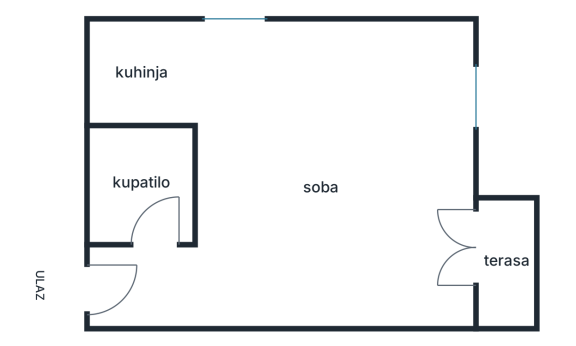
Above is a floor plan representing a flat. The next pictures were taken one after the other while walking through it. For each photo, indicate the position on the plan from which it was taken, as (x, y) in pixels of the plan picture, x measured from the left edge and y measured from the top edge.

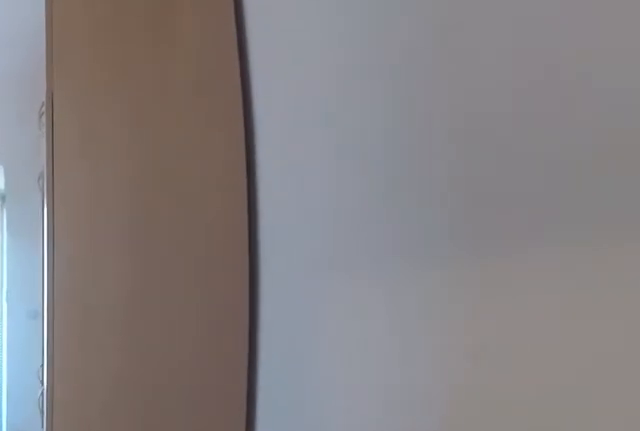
(132, 283)
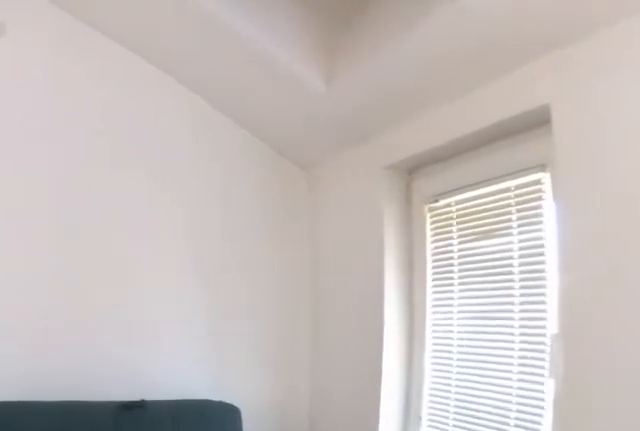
(366, 149)
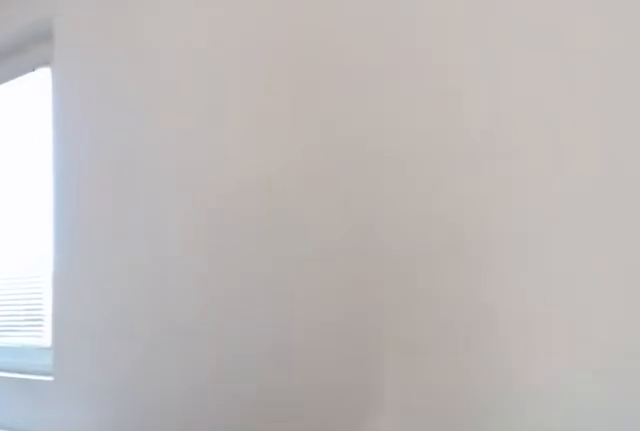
(299, 94)
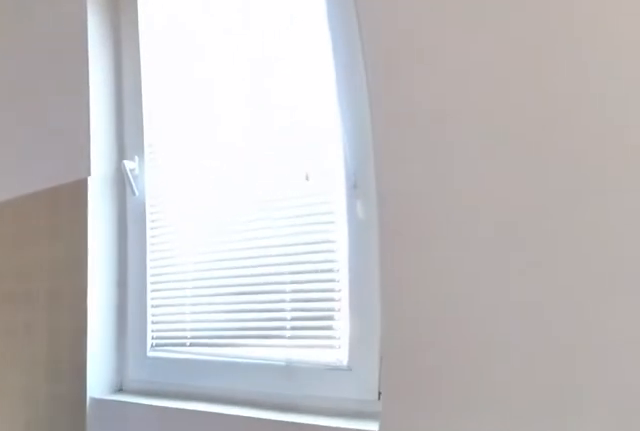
(236, 80)
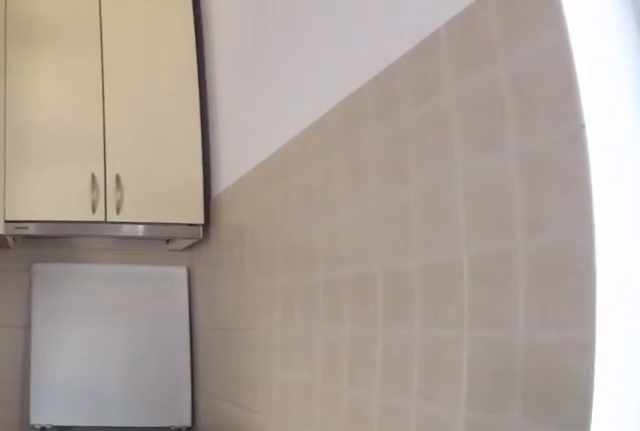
(154, 66)
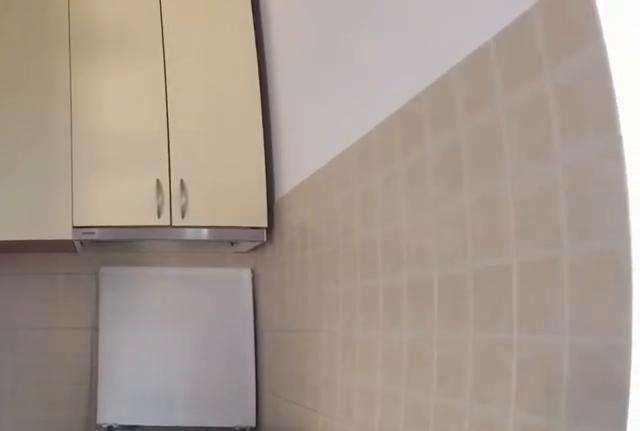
(154, 66)
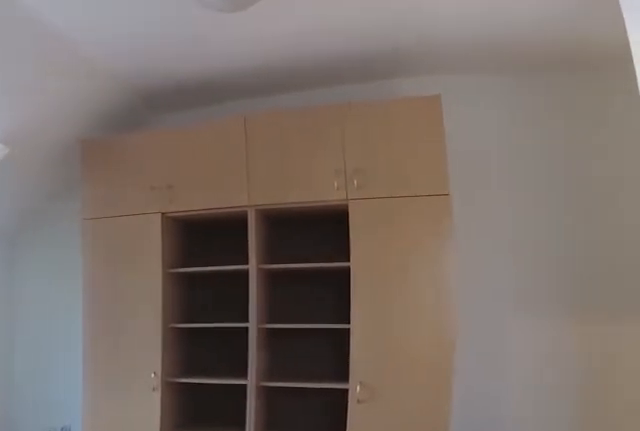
(275, 128)
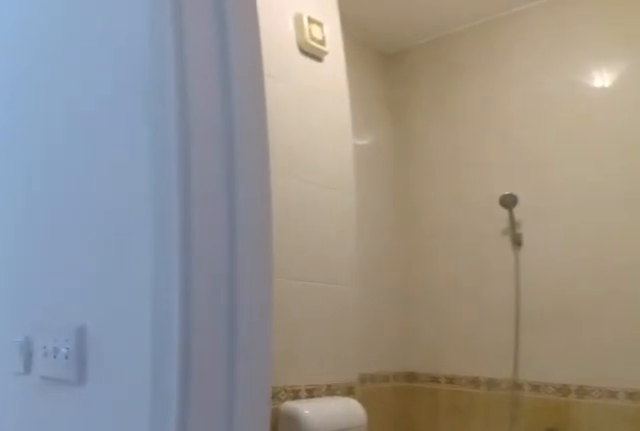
(187, 278)
